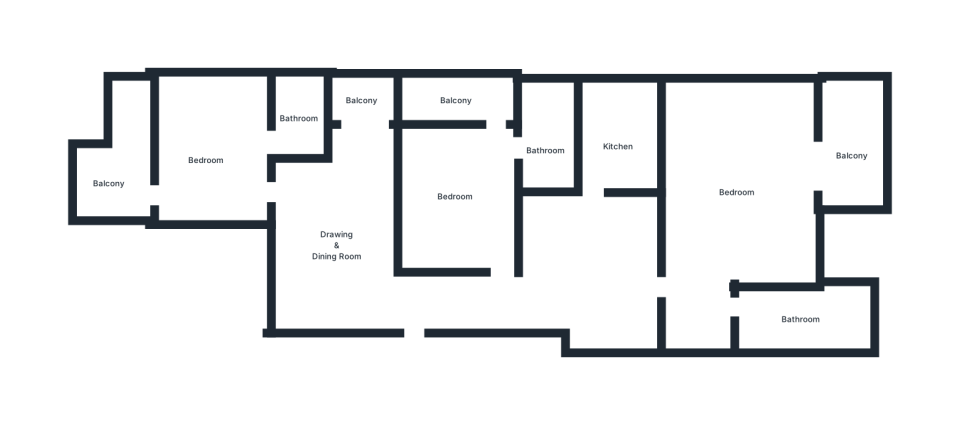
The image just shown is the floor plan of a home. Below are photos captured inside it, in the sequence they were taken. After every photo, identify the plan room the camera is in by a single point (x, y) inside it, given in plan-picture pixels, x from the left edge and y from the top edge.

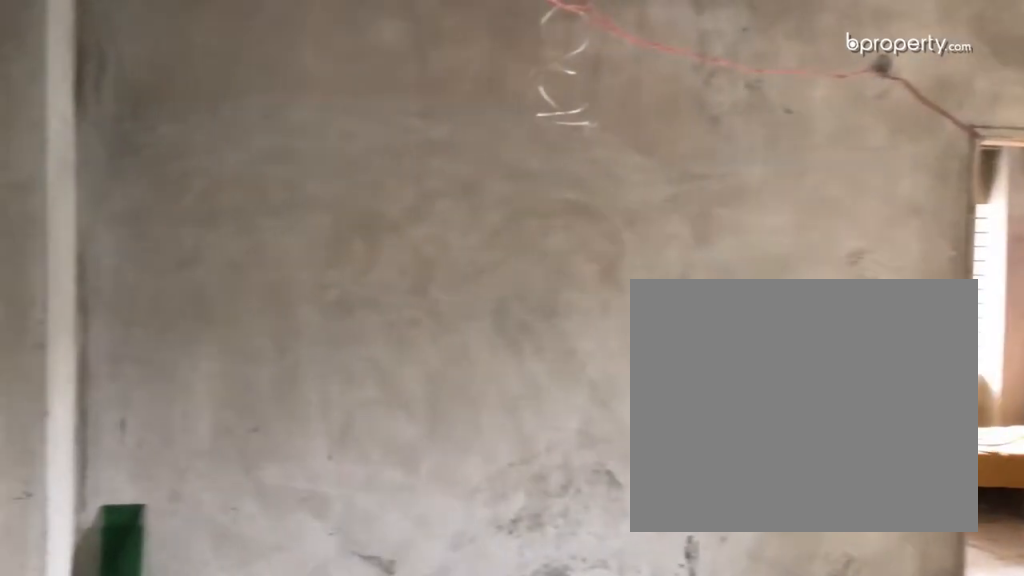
(355, 250)
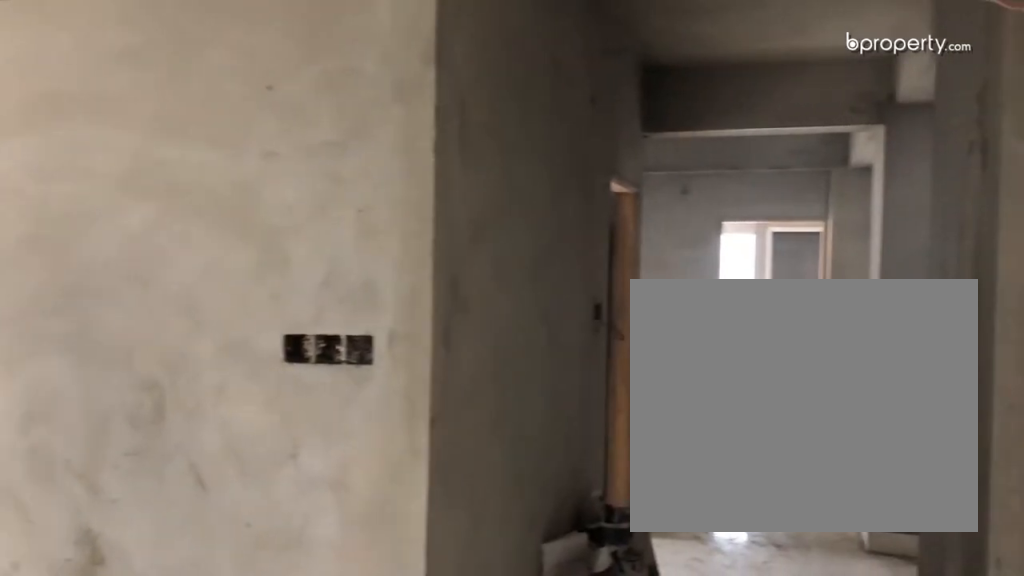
(355, 250)
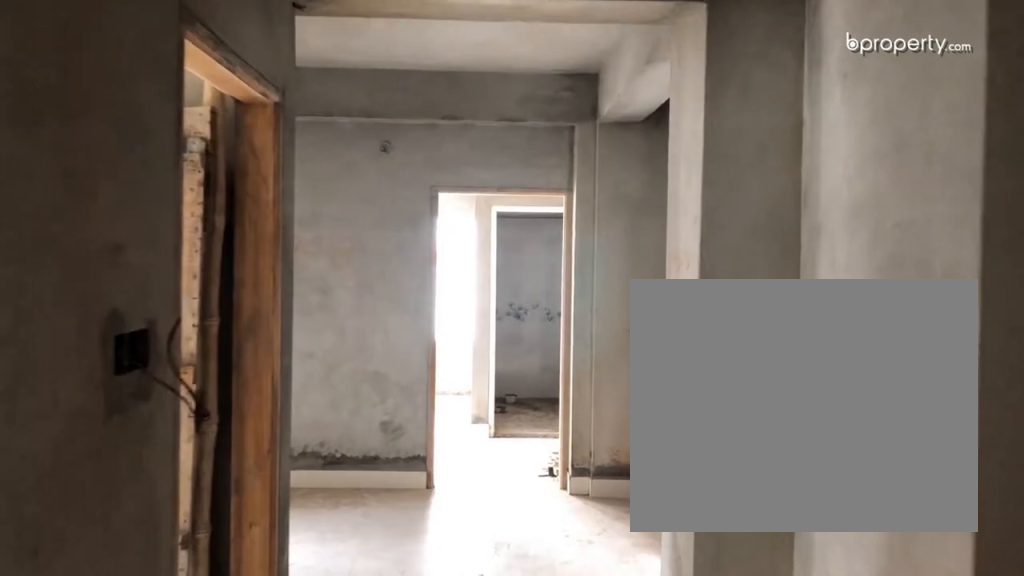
(520, 300)
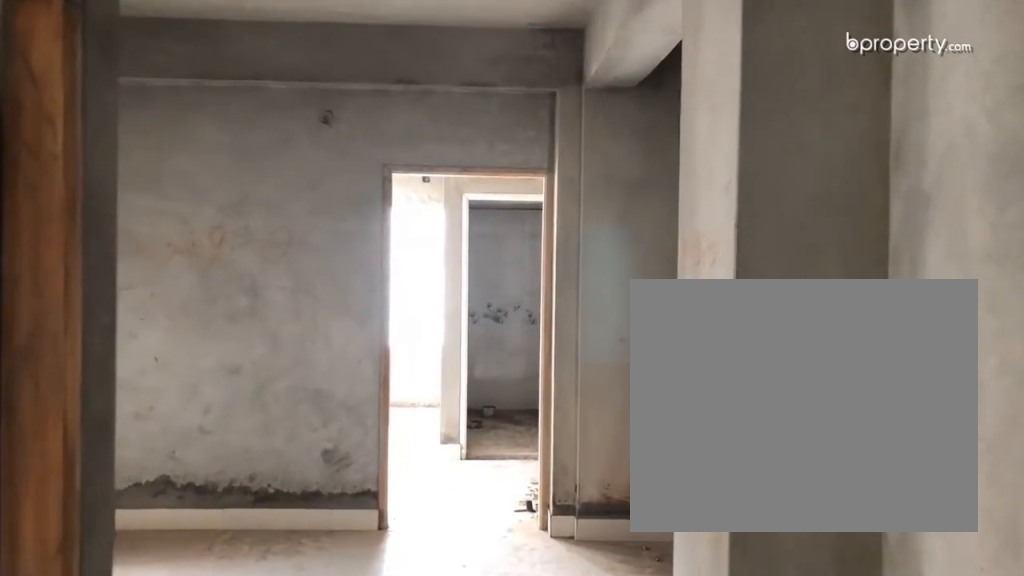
(520, 300)
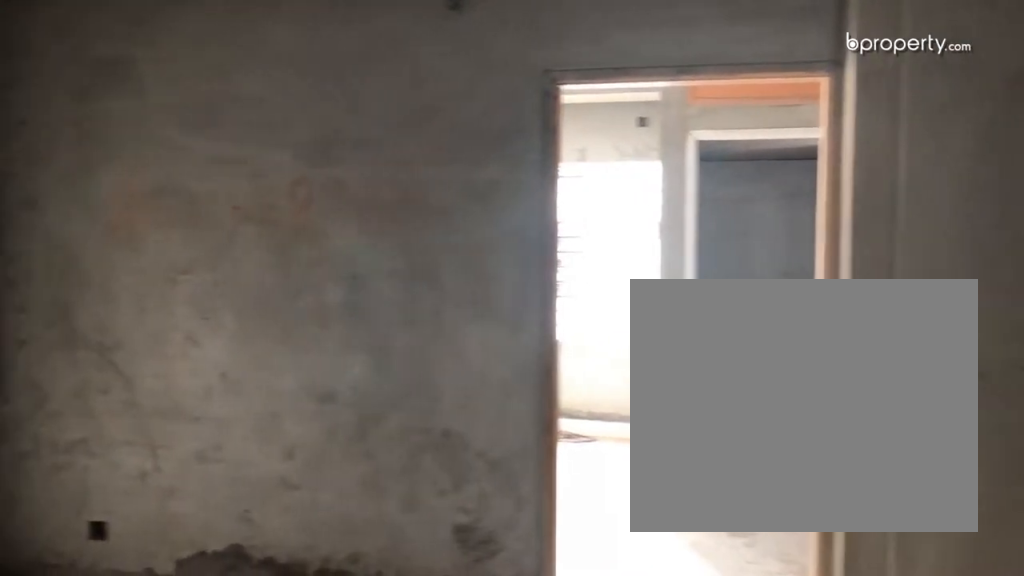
(597, 281)
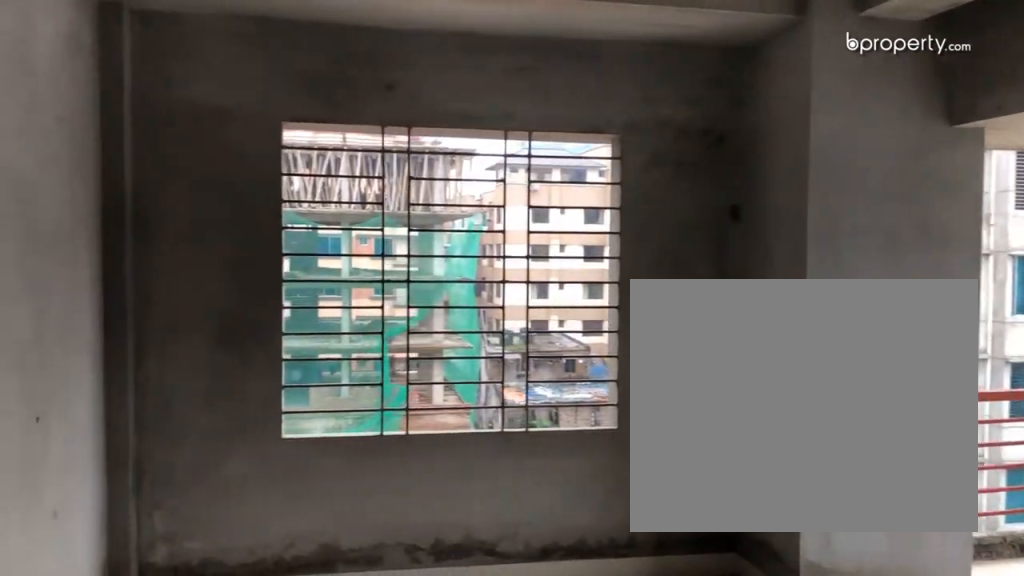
(739, 193)
